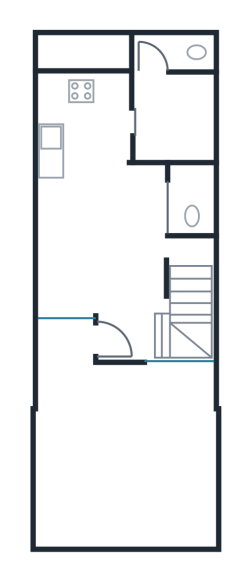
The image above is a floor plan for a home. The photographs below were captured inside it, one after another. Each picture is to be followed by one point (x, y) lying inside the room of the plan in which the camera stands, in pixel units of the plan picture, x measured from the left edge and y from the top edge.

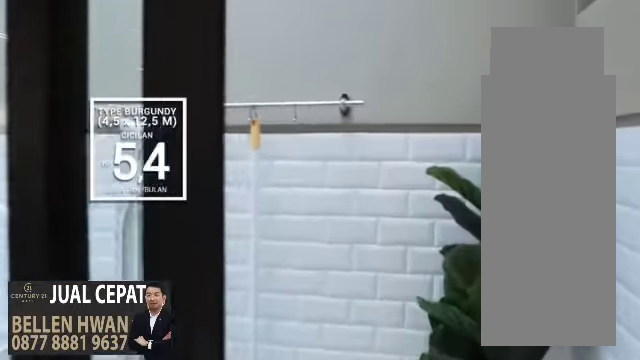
(84, 54)
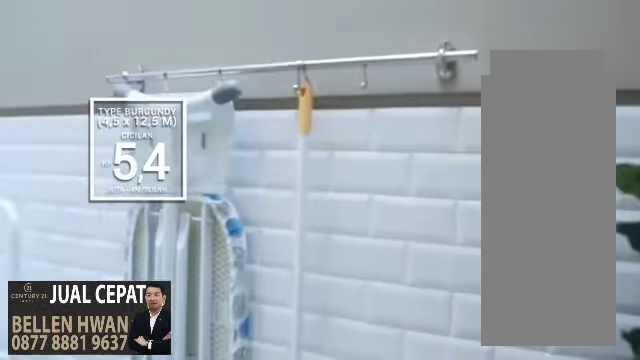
(84, 54)
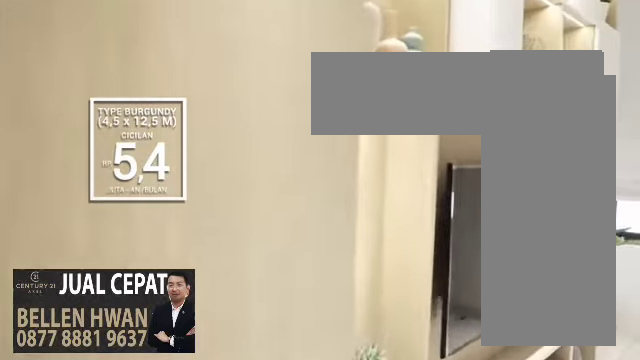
(105, 300)
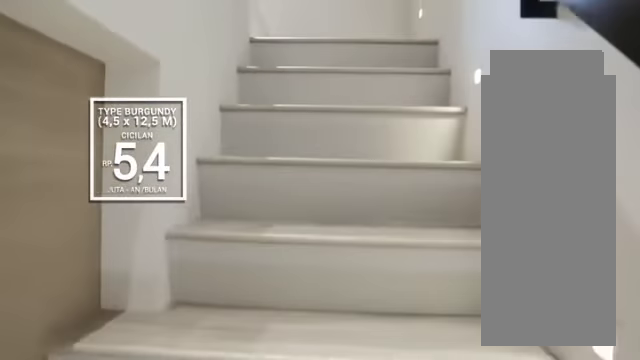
(193, 300)
